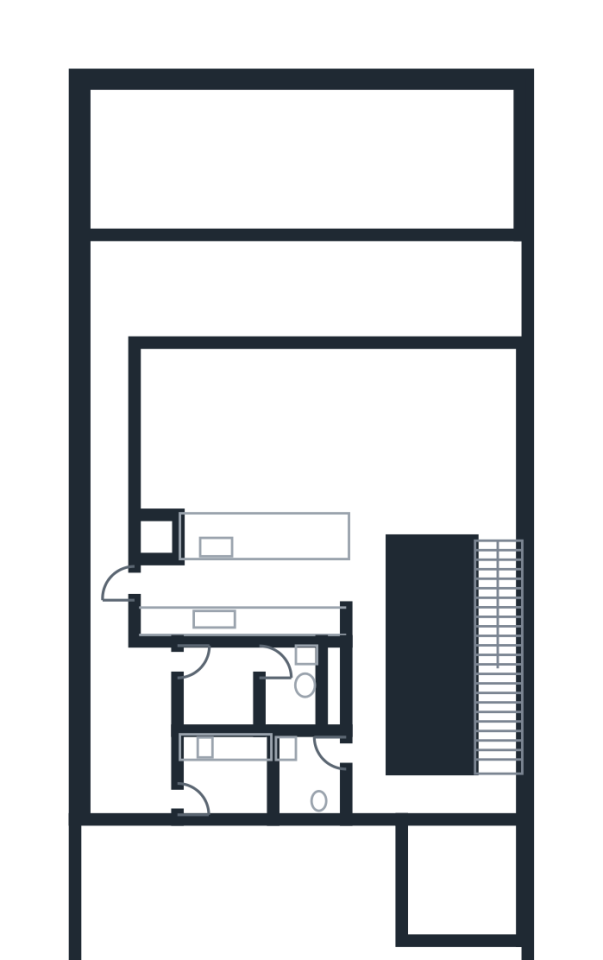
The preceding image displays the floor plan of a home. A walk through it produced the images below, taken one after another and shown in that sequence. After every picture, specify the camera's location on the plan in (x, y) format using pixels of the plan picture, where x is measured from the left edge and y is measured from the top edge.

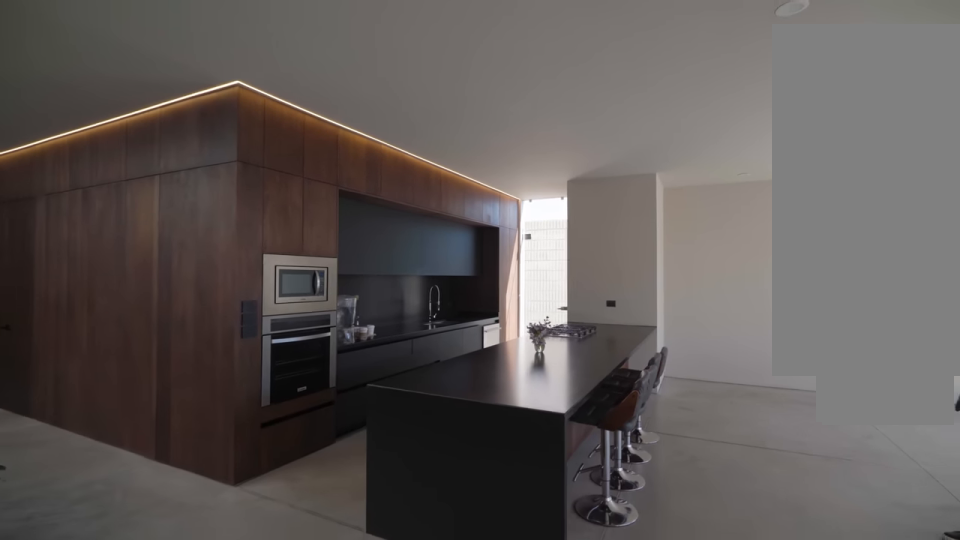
(323, 488)
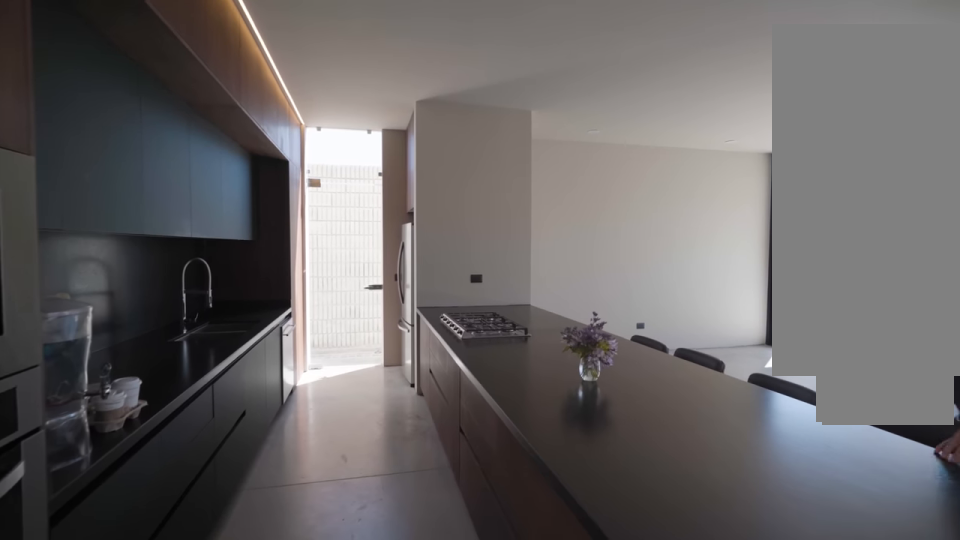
(372, 555)
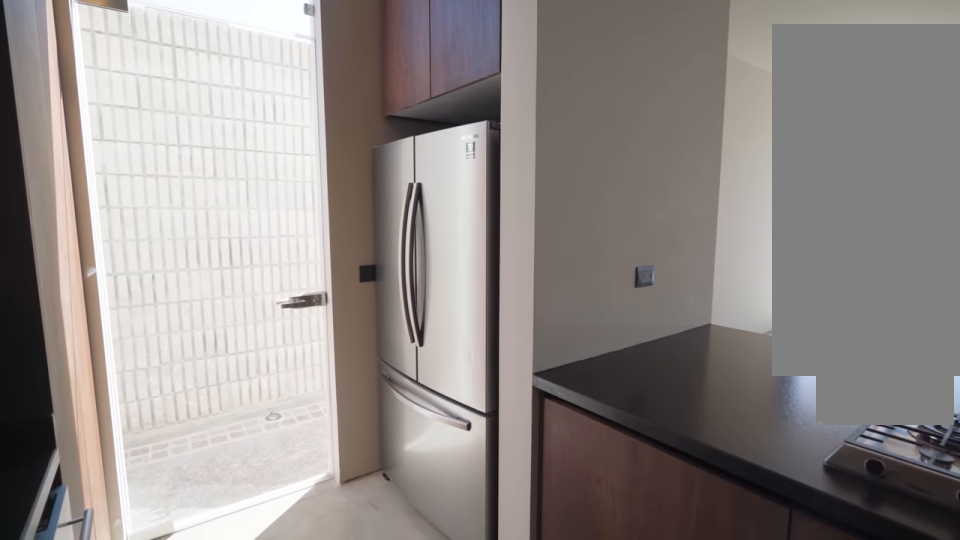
(228, 581)
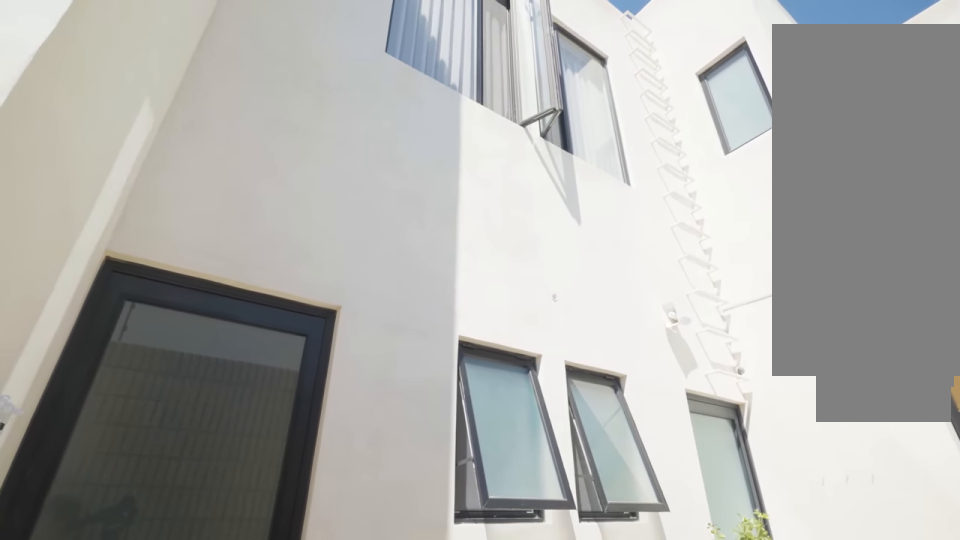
(112, 690)
